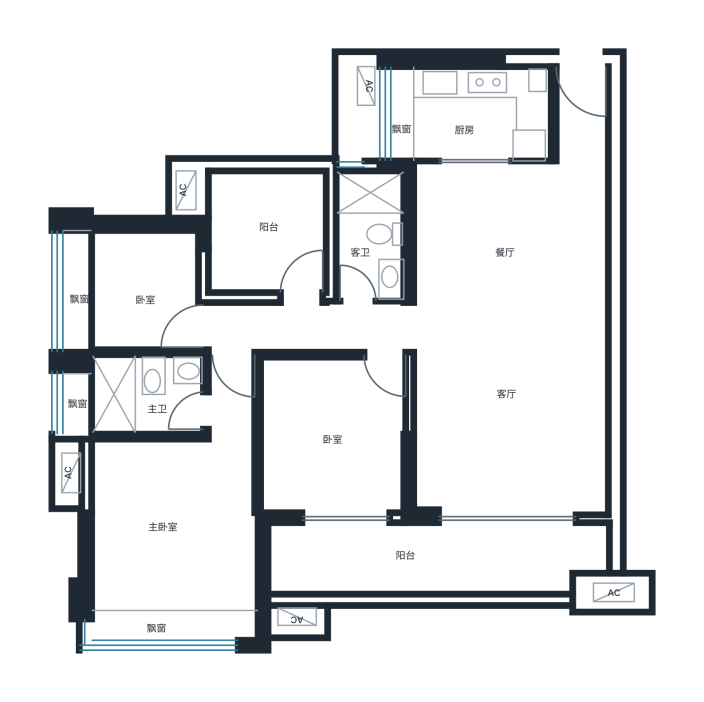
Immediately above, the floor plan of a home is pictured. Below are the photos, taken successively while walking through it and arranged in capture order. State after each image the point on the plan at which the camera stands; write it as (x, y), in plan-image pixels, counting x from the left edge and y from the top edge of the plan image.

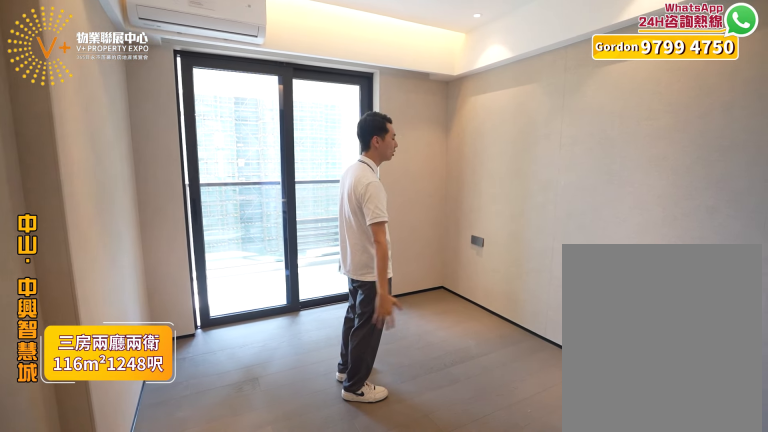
(333, 423)
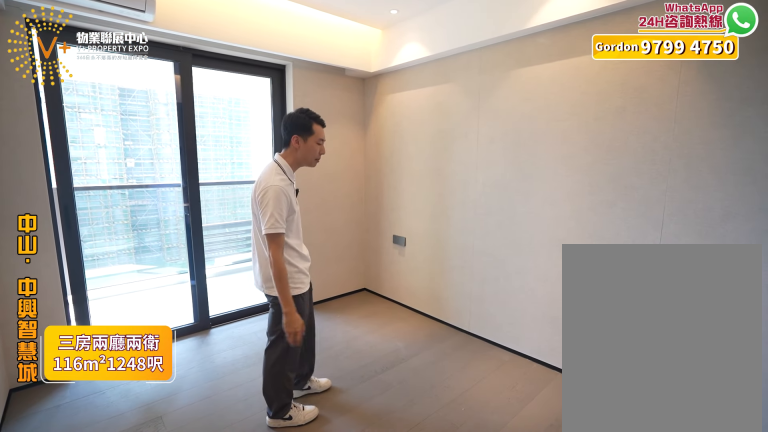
(333, 423)
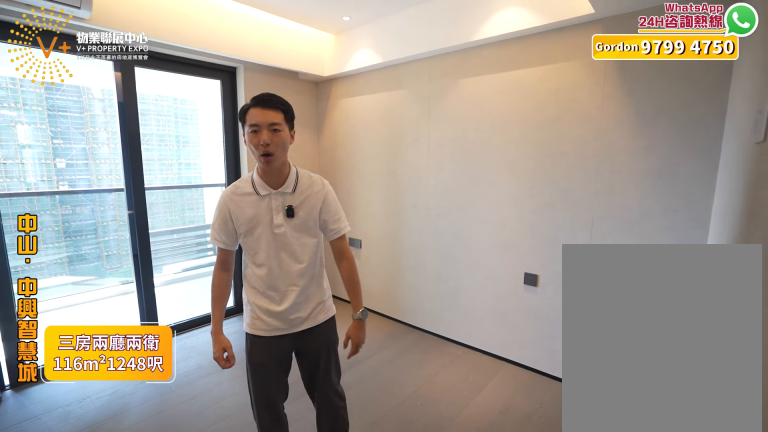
(333, 423)
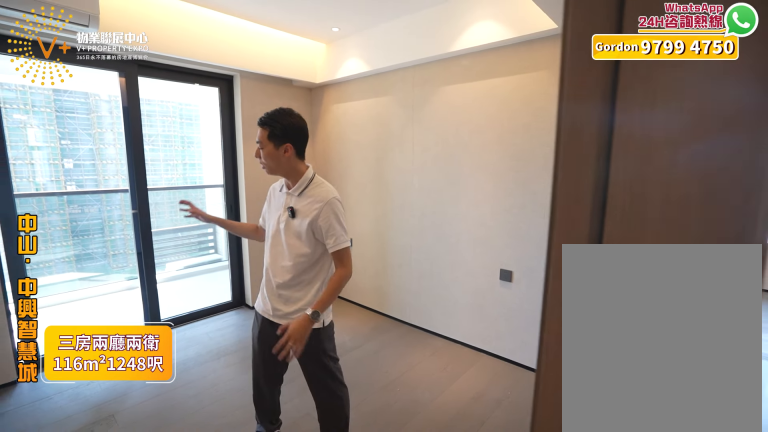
(336, 425)
